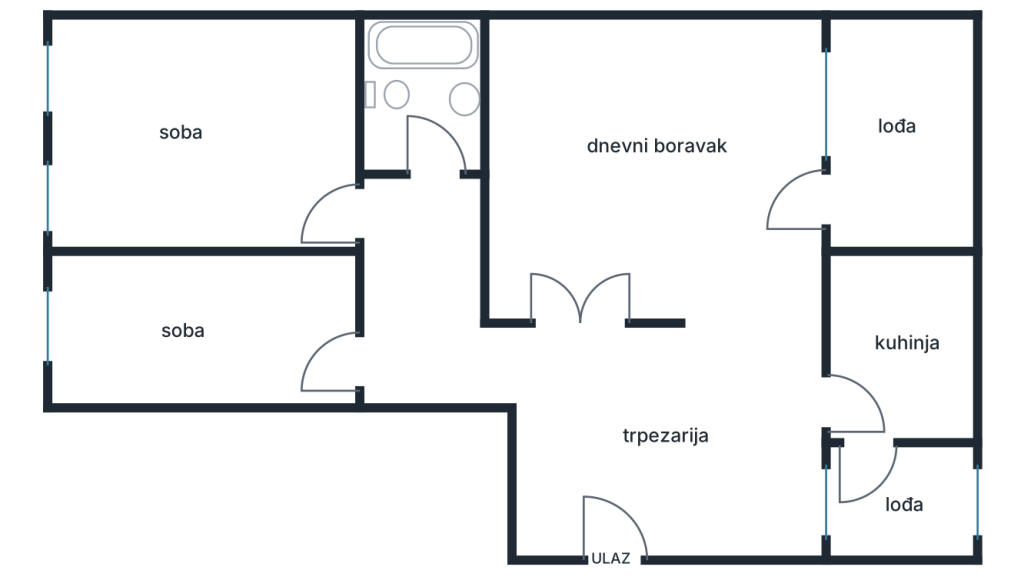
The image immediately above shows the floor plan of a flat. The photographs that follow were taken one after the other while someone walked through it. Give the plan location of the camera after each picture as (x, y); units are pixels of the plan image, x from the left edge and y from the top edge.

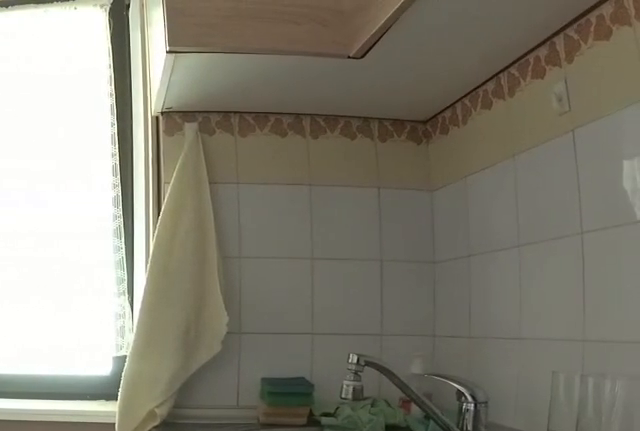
(853, 444)
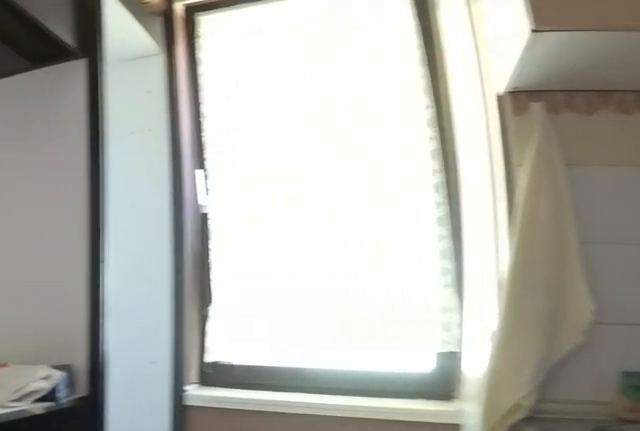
(865, 440)
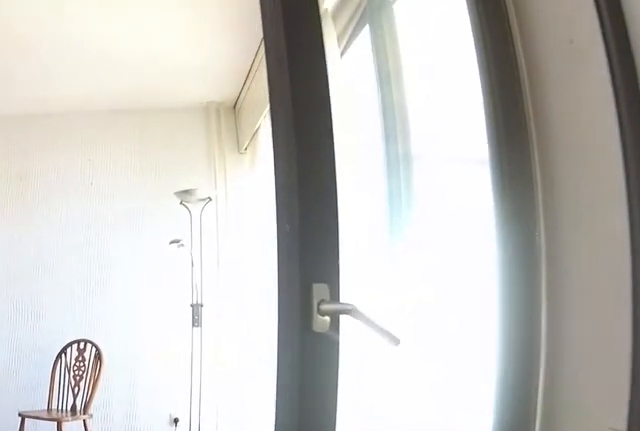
(786, 390)
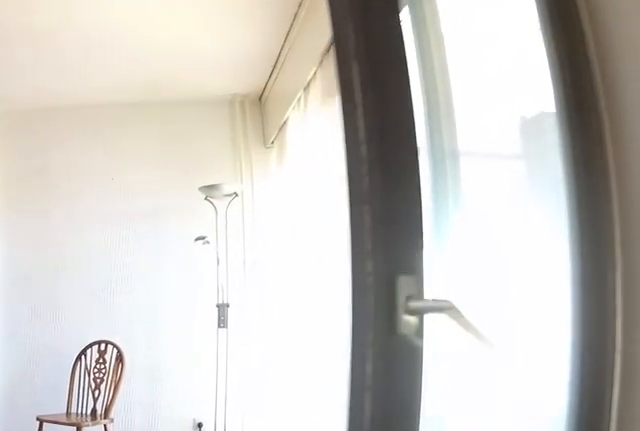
(786, 384)
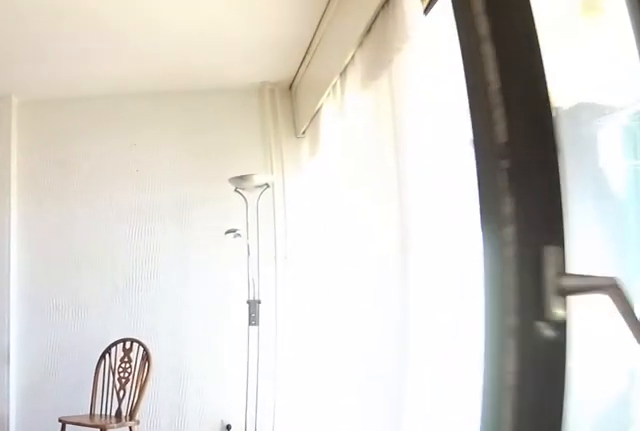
(786, 377)
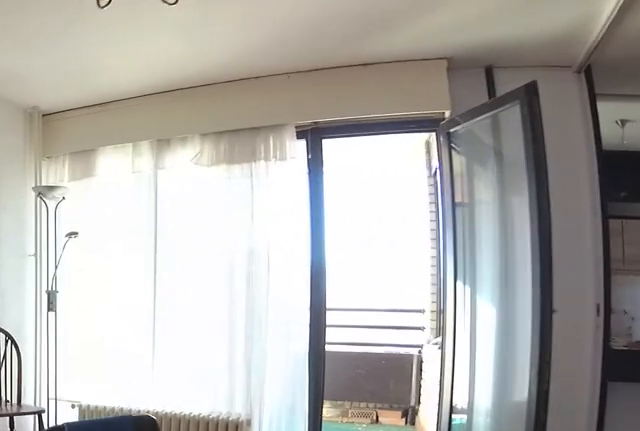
(544, 223)
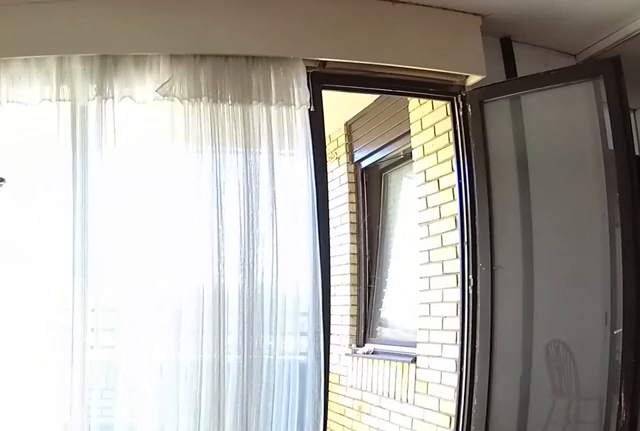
(638, 127)
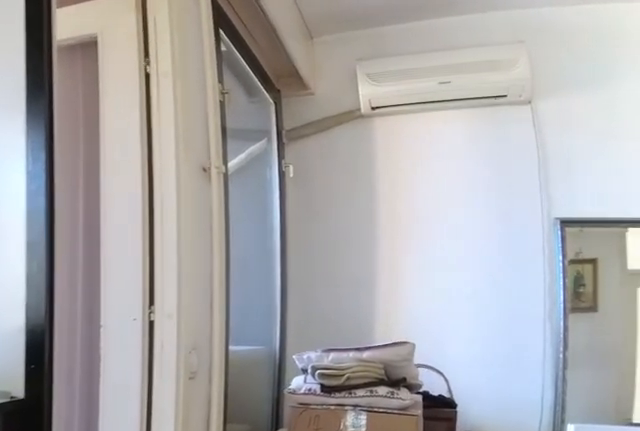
(772, 334)
